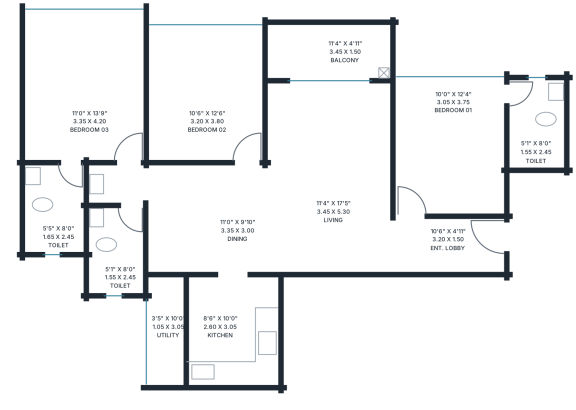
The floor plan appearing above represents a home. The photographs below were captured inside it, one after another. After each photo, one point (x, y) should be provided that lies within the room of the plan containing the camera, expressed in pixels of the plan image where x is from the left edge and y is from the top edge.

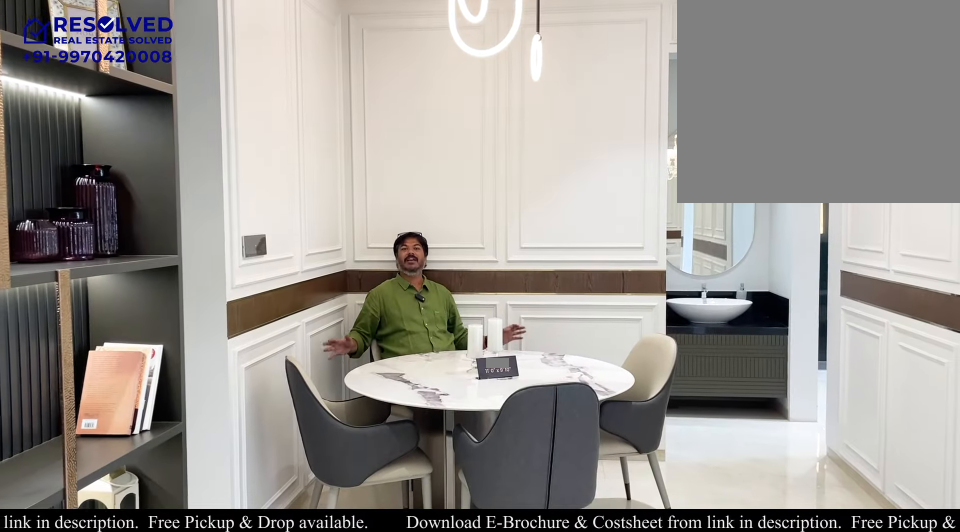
(208, 218)
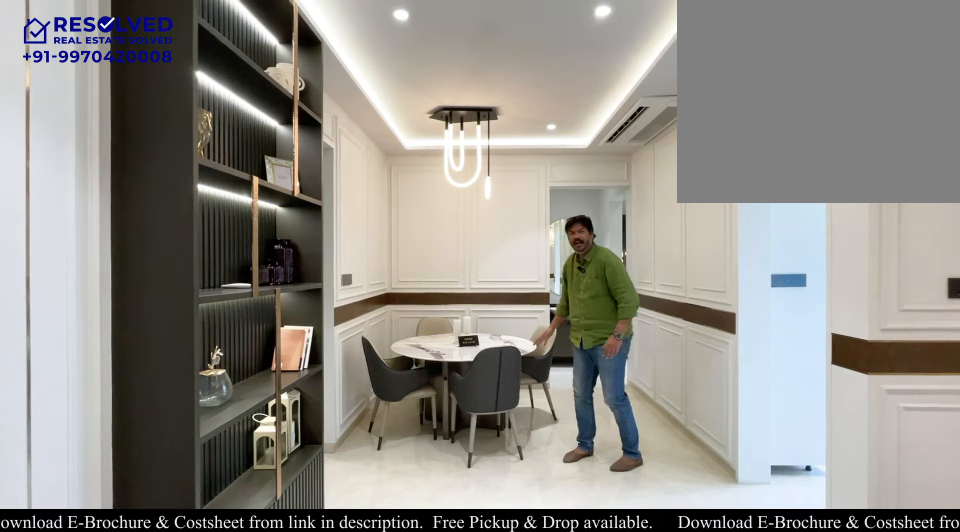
(208, 218)
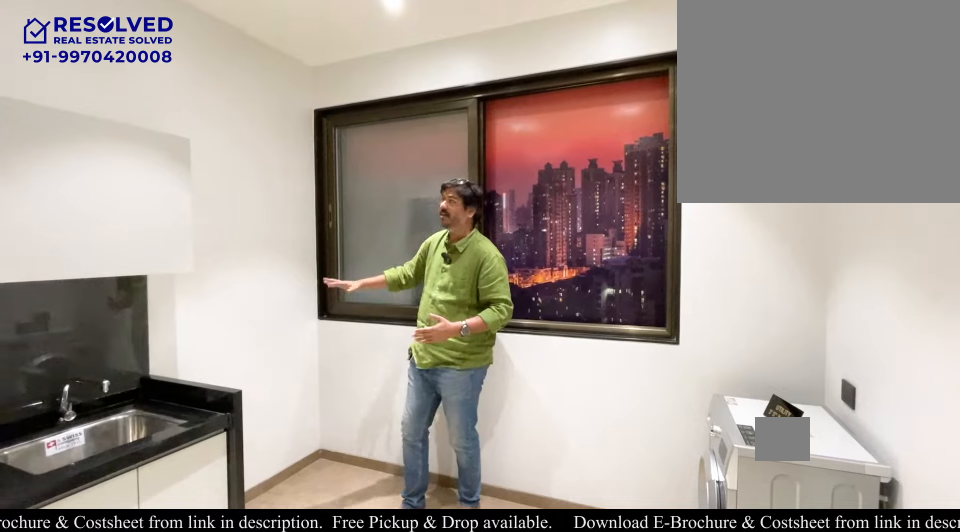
(166, 330)
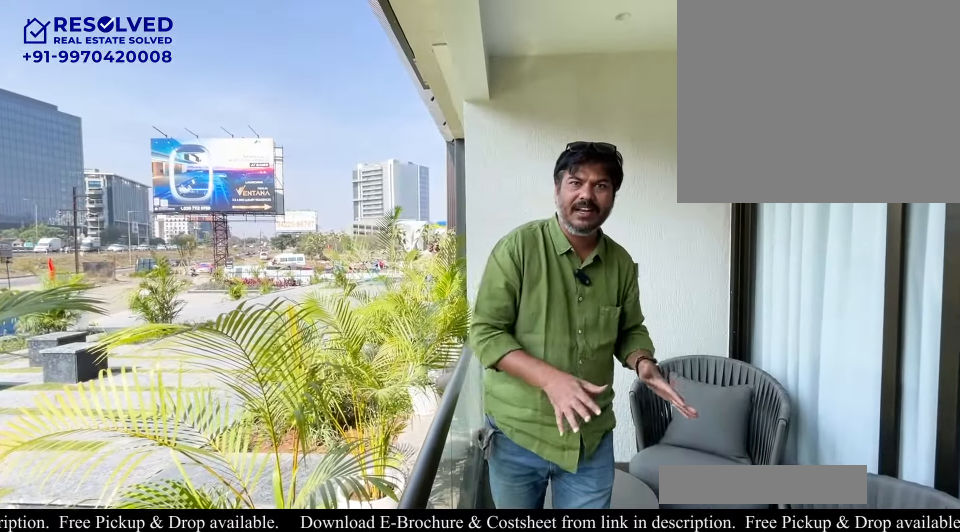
(328, 50)
